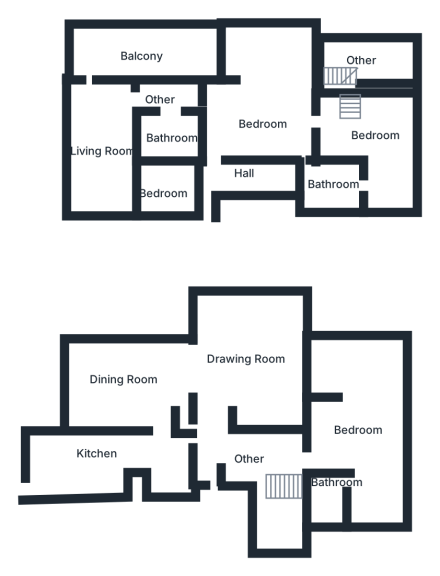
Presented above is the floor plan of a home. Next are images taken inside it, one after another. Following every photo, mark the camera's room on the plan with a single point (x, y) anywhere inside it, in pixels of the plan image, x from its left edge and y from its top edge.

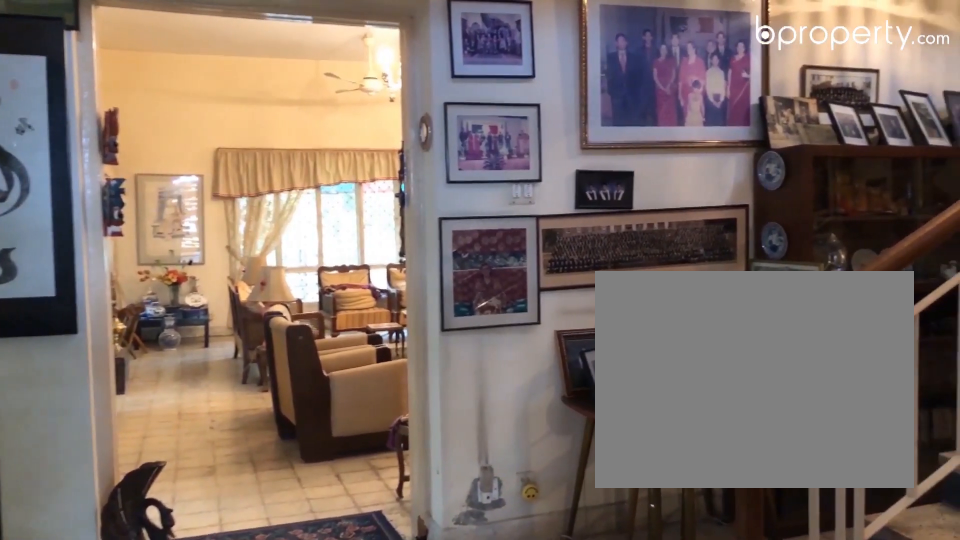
(231, 463)
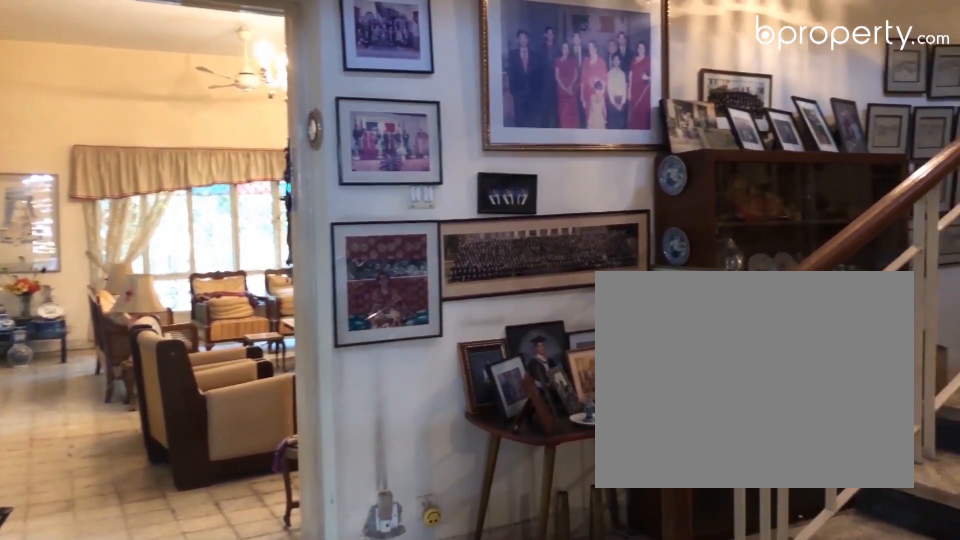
(231, 463)
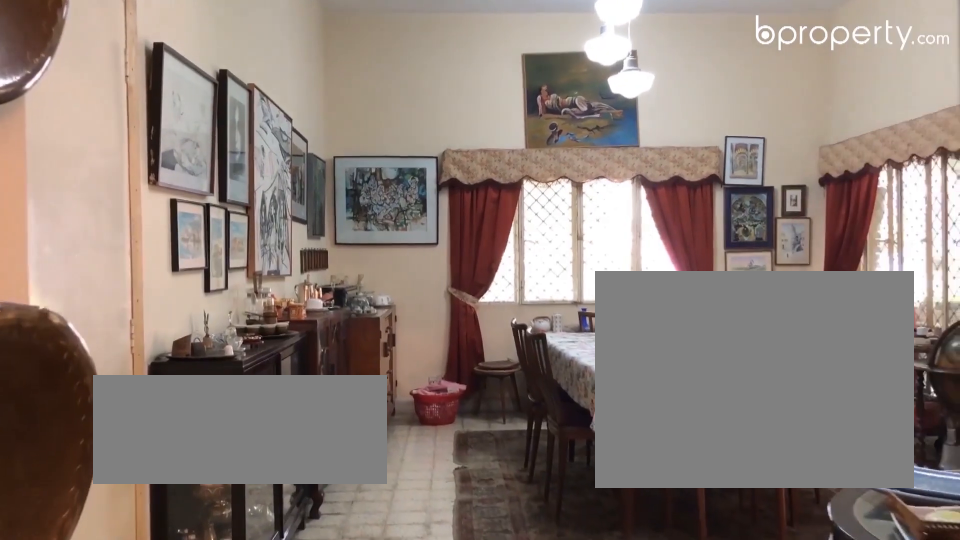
(126, 379)
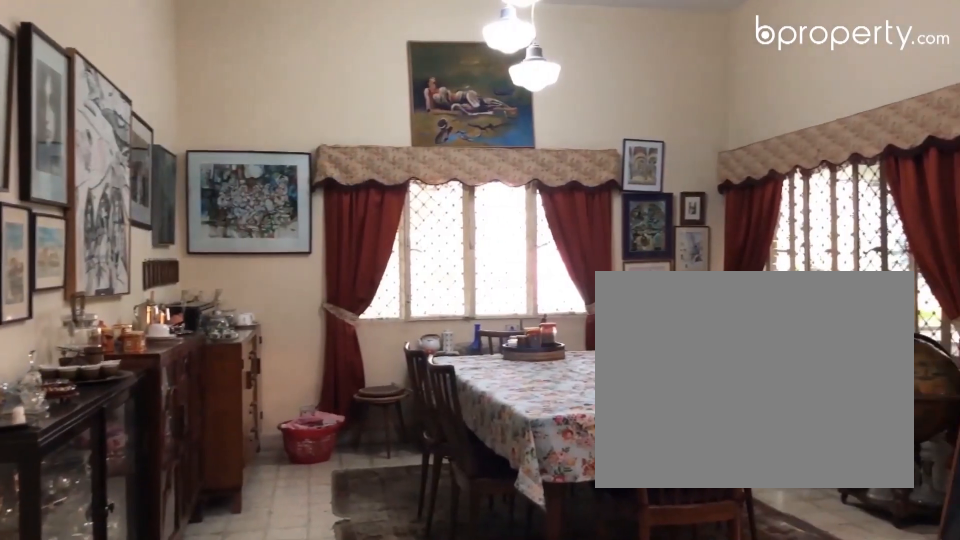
(126, 379)
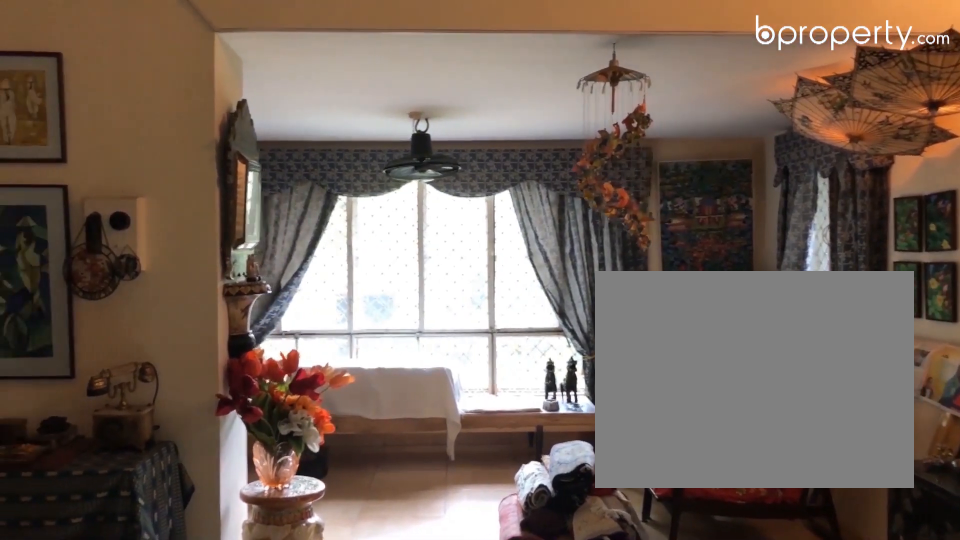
(363, 435)
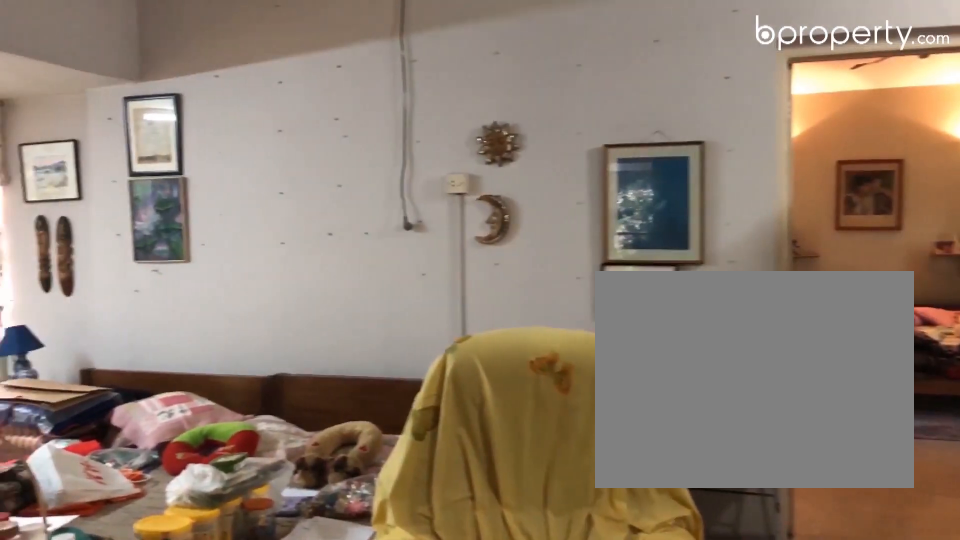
(276, 100)
